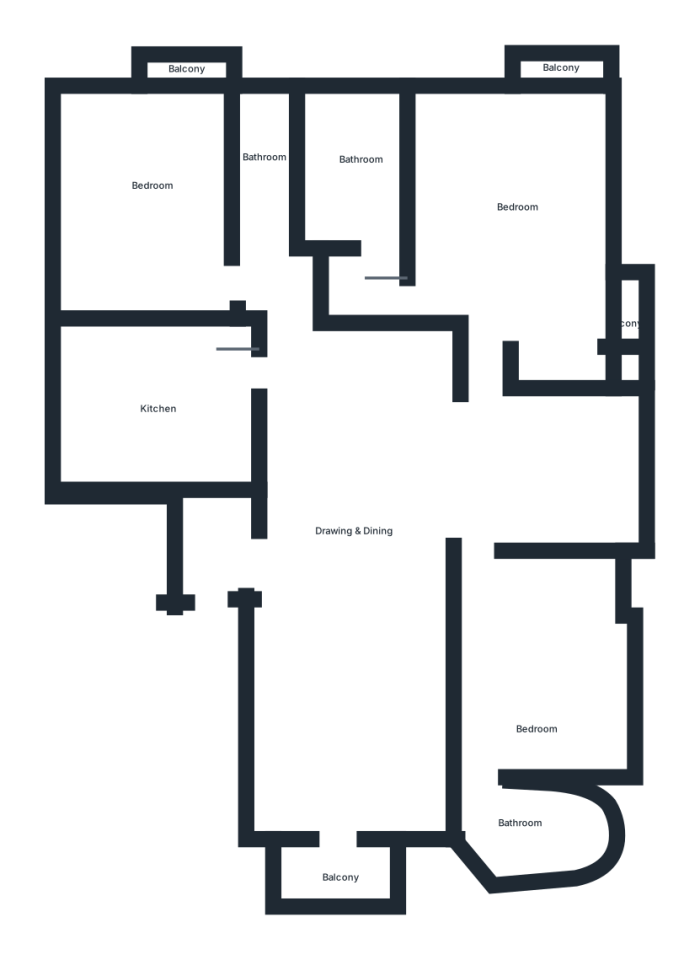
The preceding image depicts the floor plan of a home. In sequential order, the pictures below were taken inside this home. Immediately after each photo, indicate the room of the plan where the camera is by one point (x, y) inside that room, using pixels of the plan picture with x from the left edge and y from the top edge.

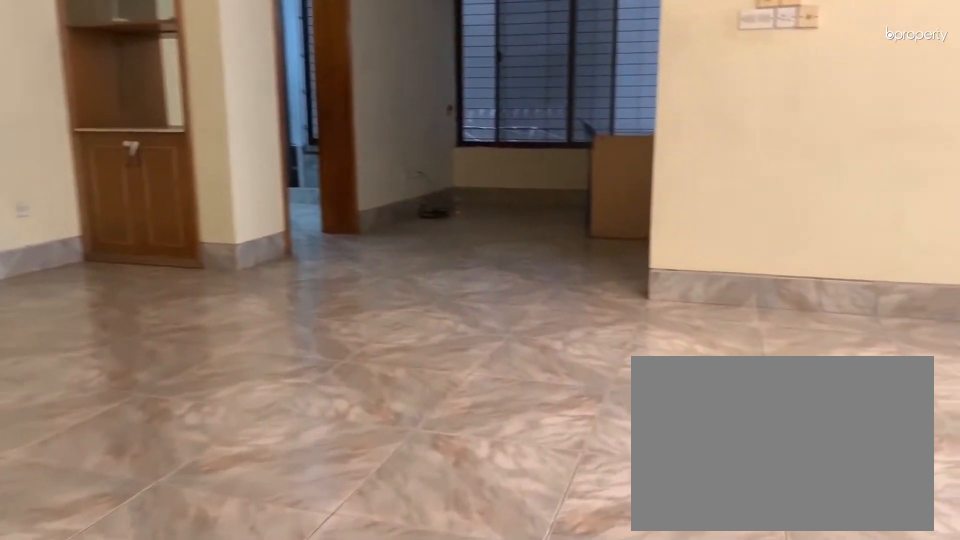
(355, 516)
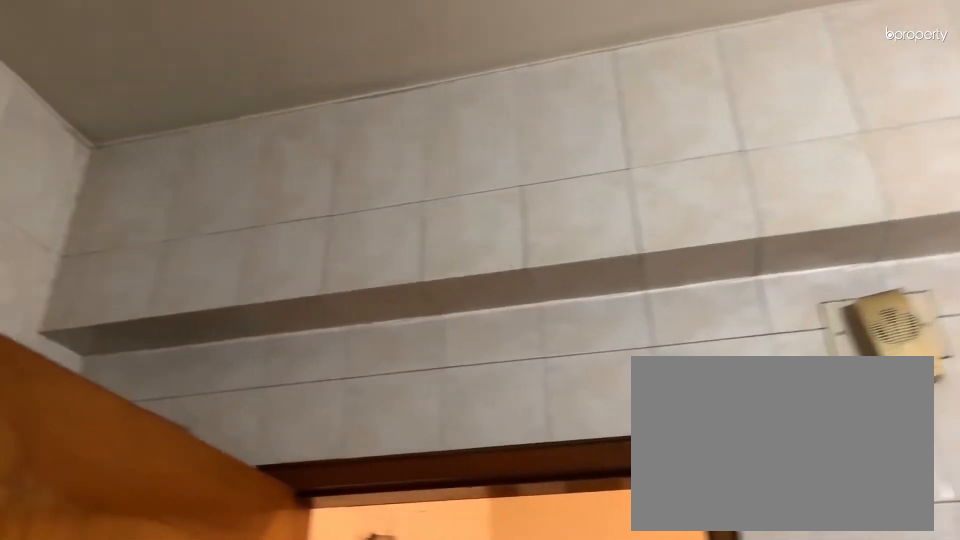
(154, 404)
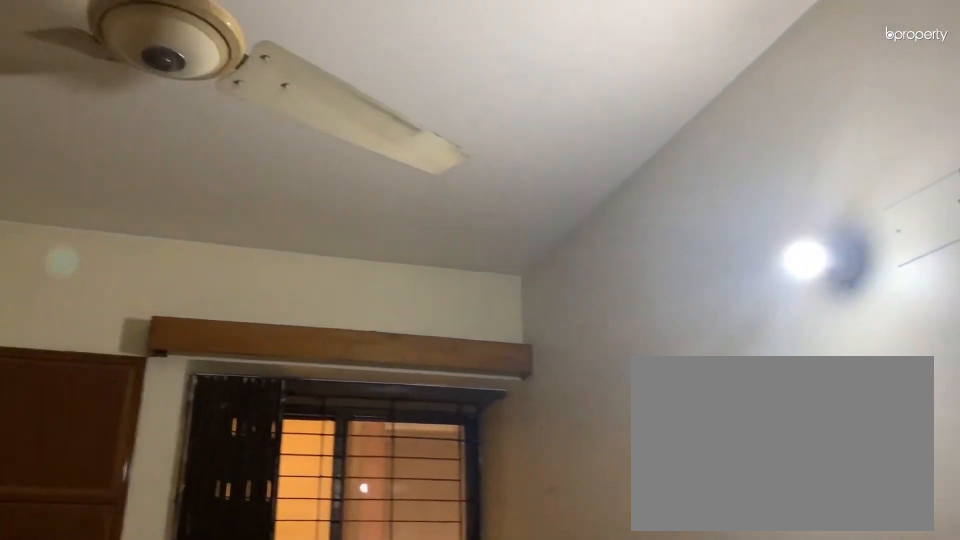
(154, 190)
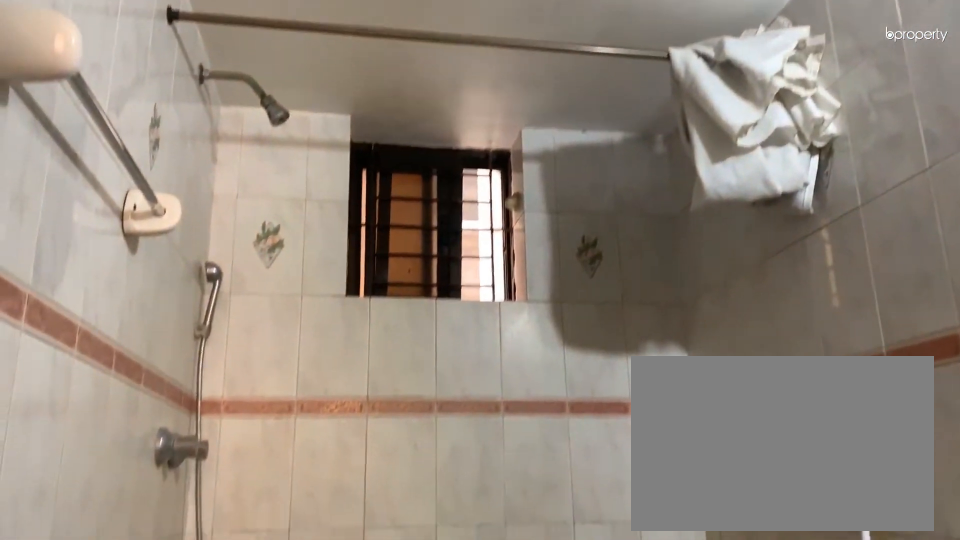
(271, 163)
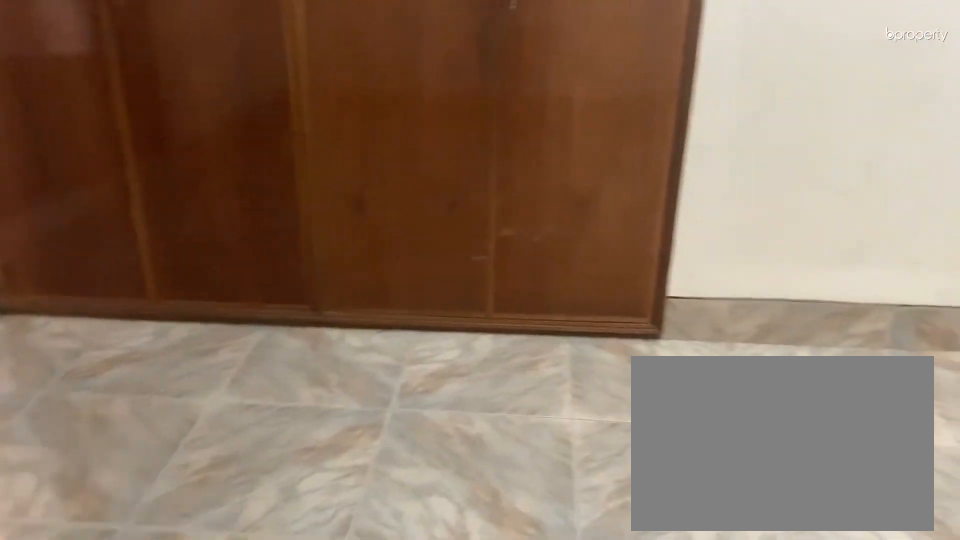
(518, 209)
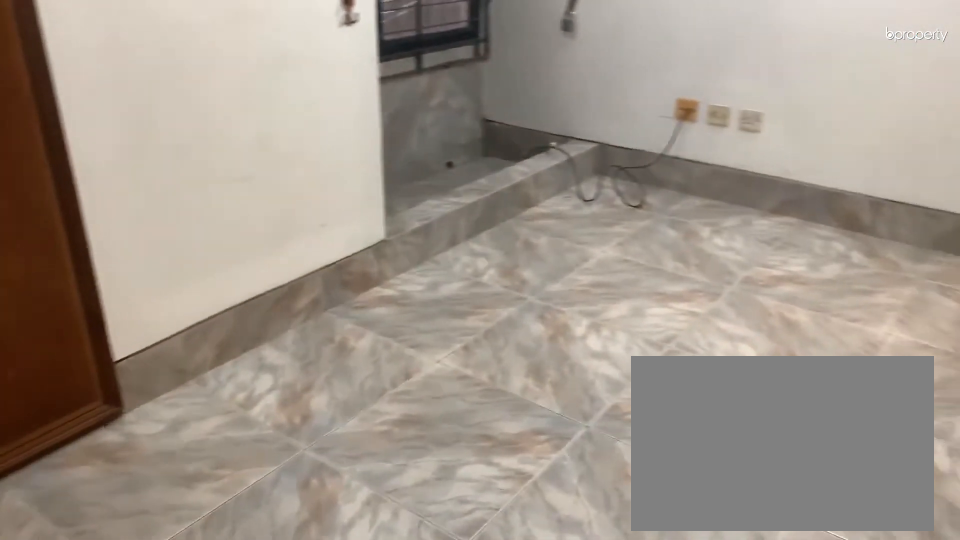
(518, 209)
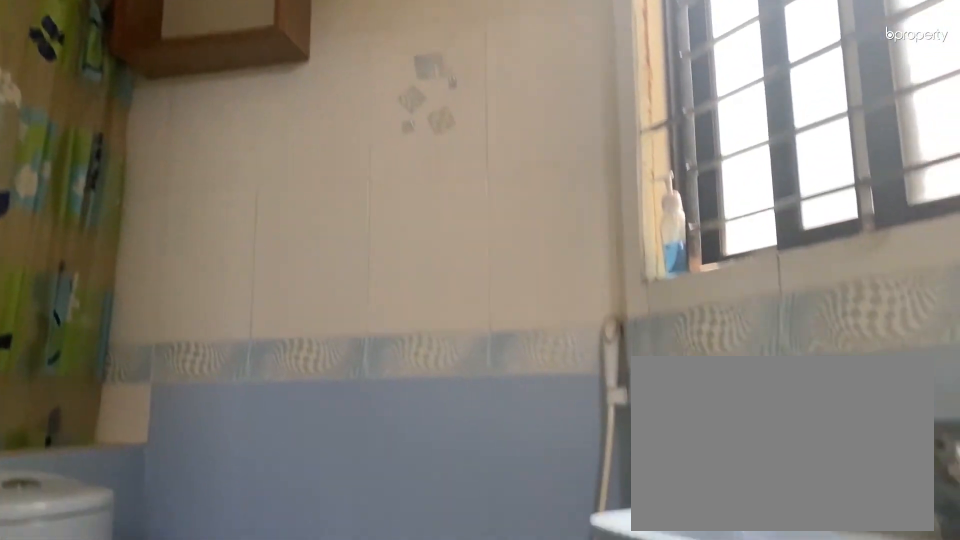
(538, 832)
